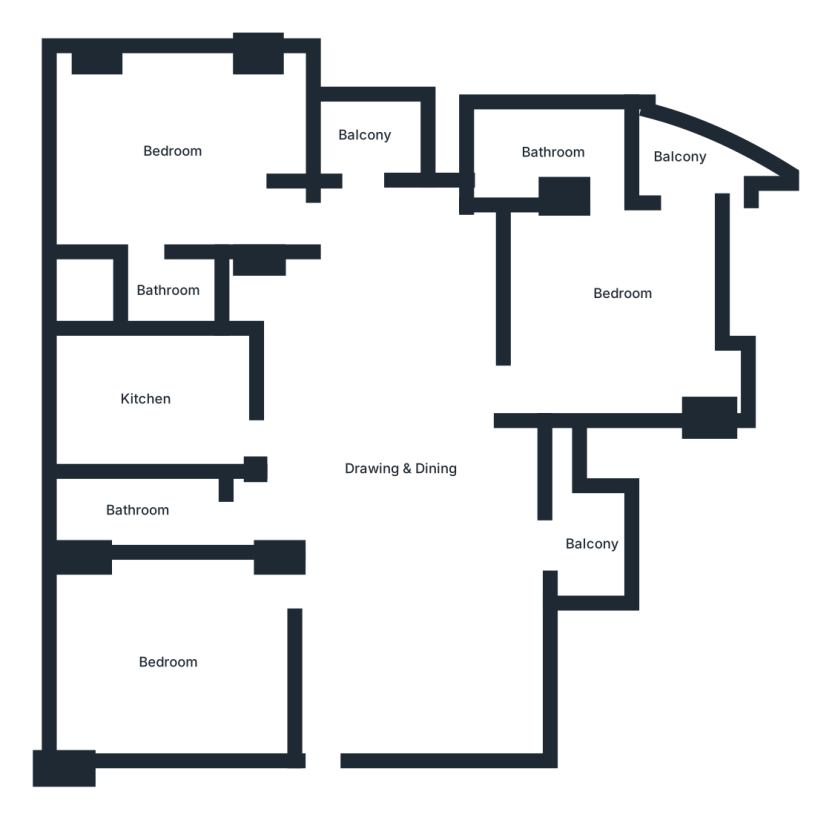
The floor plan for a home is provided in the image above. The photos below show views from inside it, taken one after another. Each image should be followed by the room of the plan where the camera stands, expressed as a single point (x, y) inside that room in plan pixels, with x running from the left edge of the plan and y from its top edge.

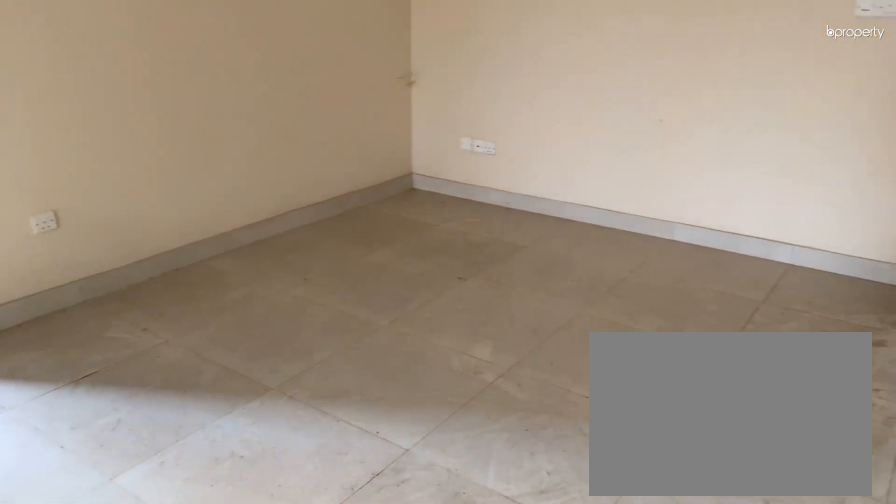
(430, 586)
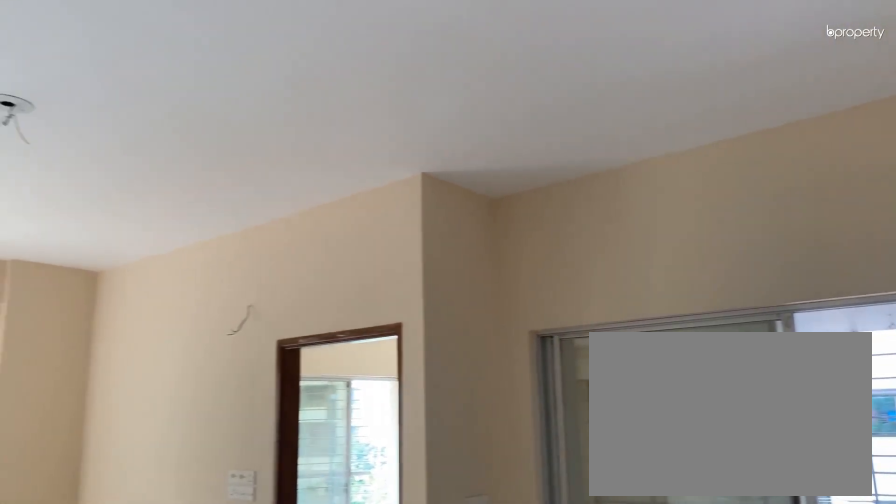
(430, 586)
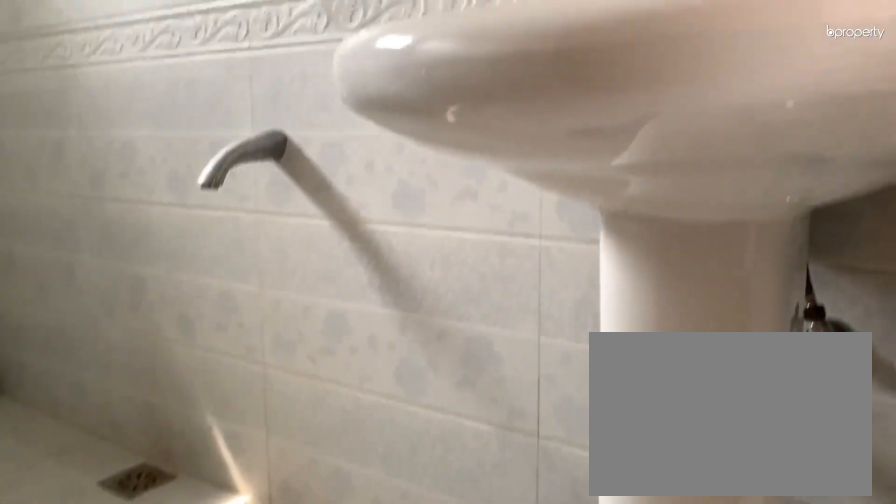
(138, 518)
